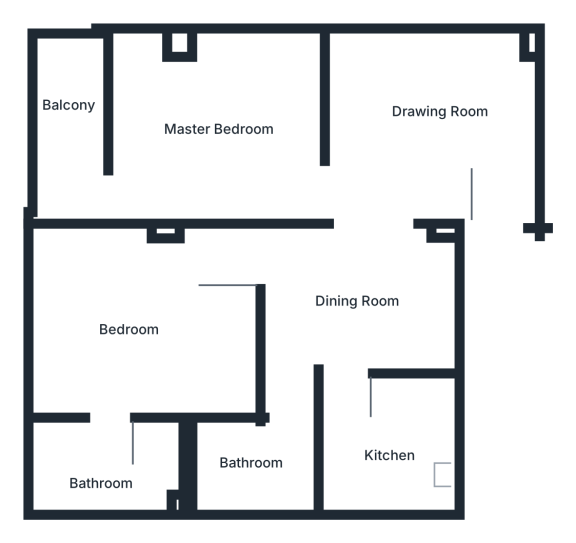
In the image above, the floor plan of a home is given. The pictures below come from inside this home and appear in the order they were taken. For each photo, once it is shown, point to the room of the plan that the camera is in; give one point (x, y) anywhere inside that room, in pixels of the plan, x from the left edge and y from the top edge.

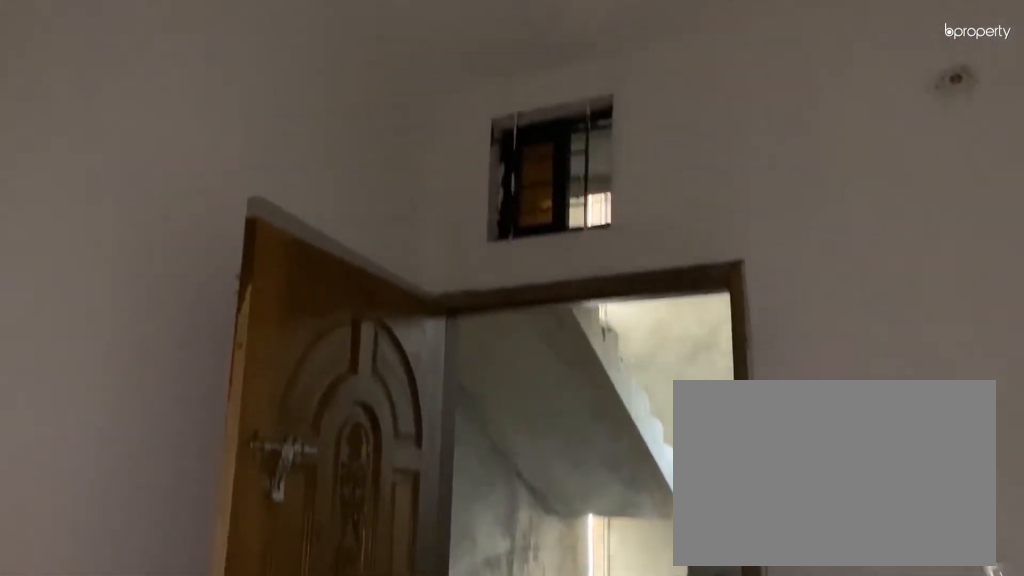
(422, 124)
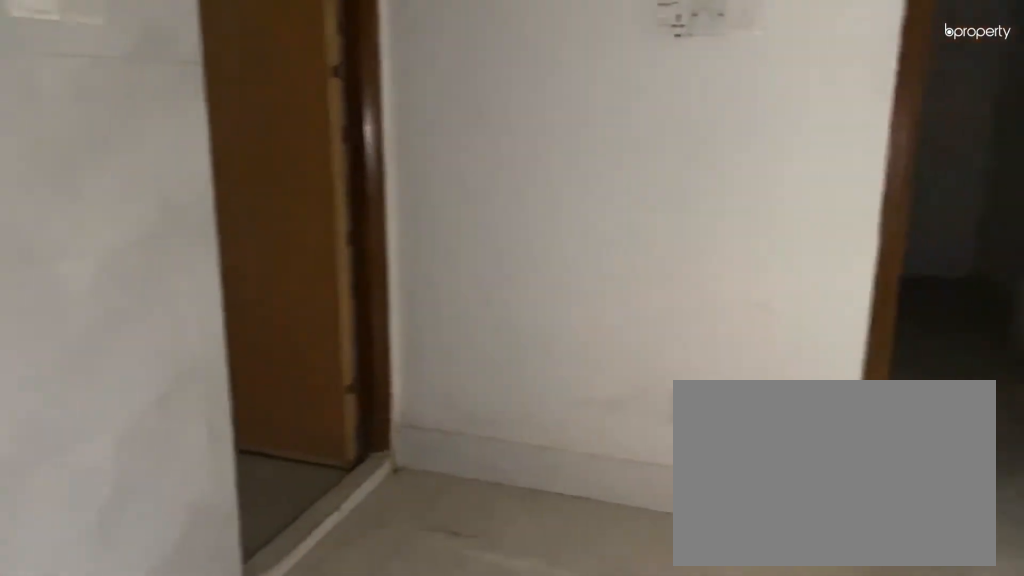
(350, 294)
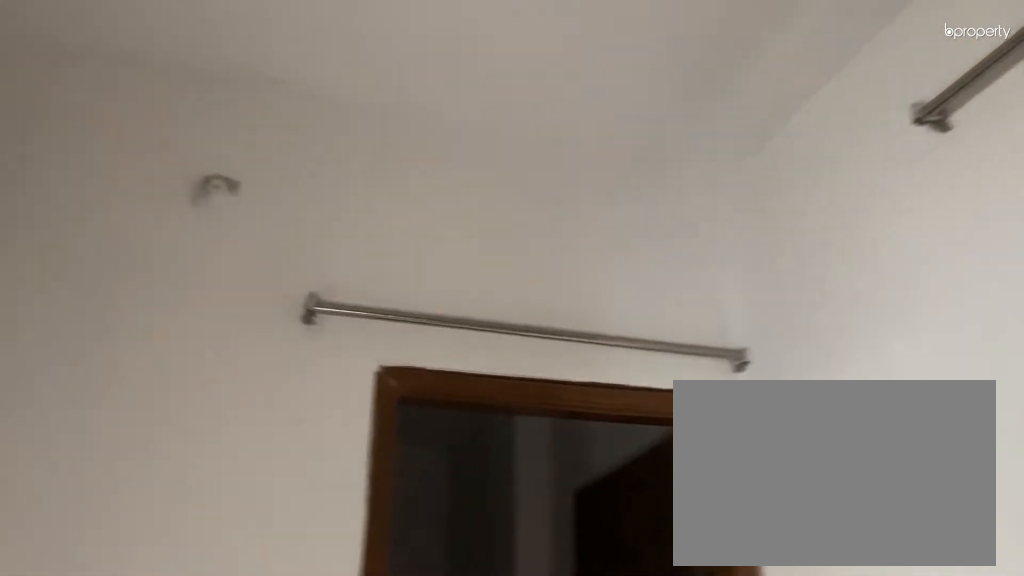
(350, 294)
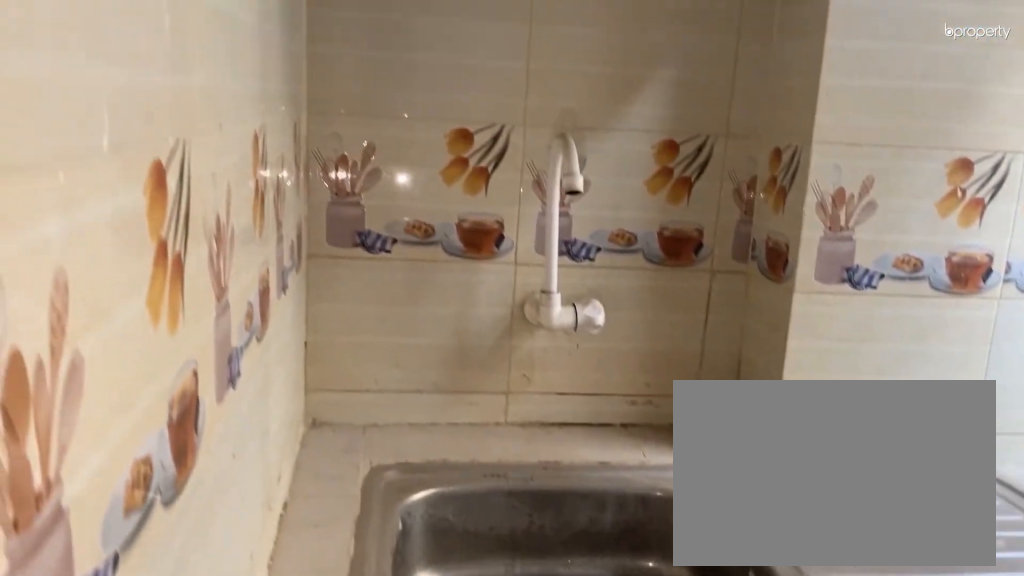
(390, 435)
